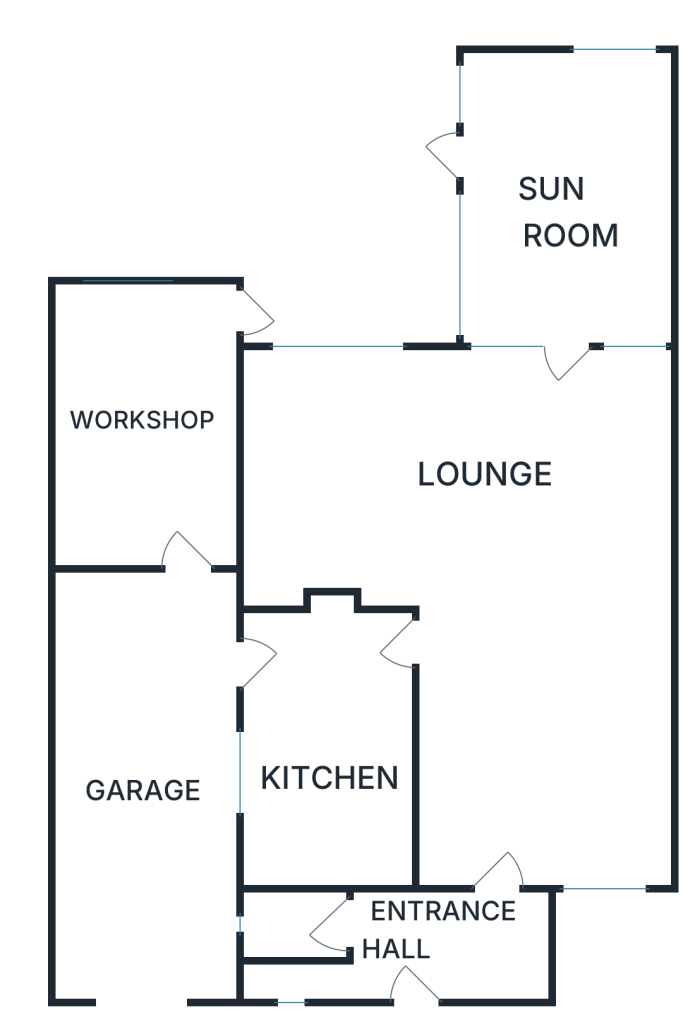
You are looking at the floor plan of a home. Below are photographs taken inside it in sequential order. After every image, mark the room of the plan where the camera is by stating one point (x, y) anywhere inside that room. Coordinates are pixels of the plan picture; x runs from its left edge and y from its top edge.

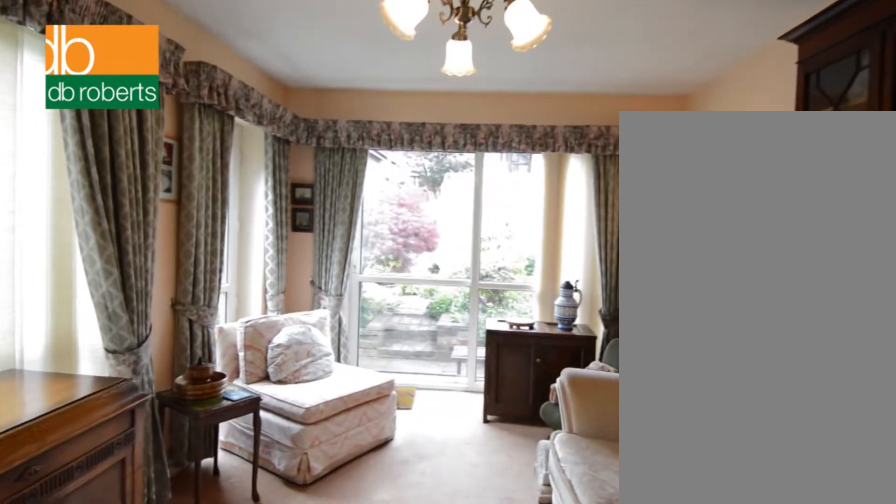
(566, 192)
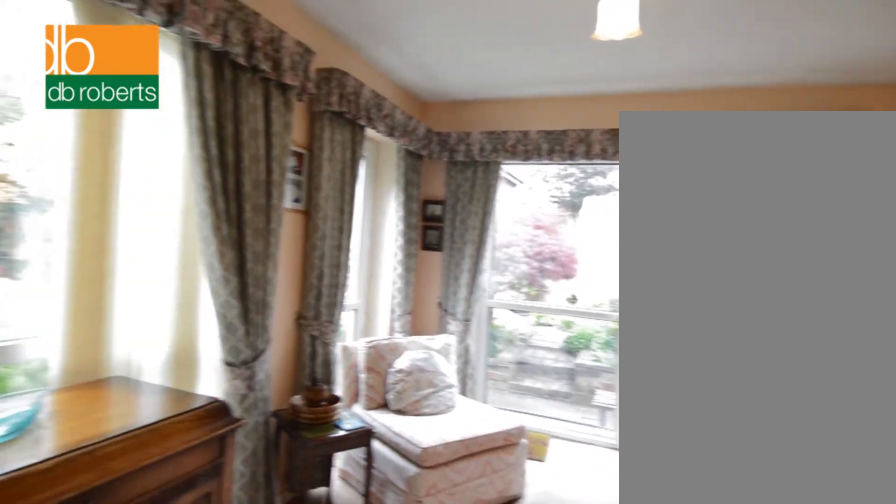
(566, 192)
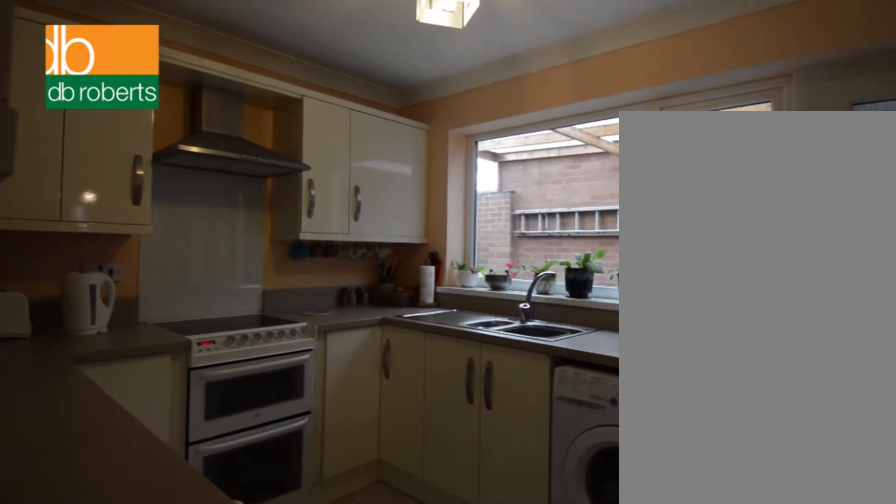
(326, 744)
